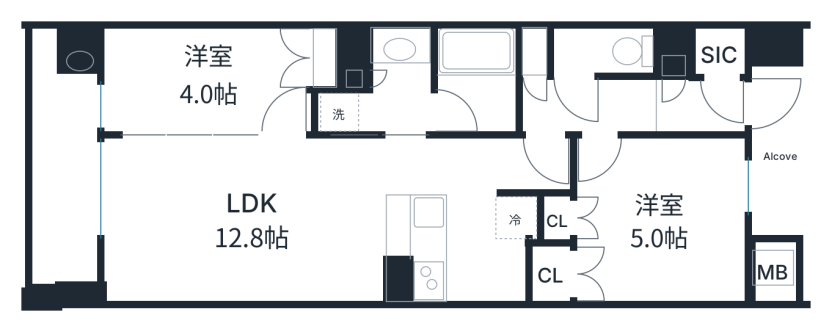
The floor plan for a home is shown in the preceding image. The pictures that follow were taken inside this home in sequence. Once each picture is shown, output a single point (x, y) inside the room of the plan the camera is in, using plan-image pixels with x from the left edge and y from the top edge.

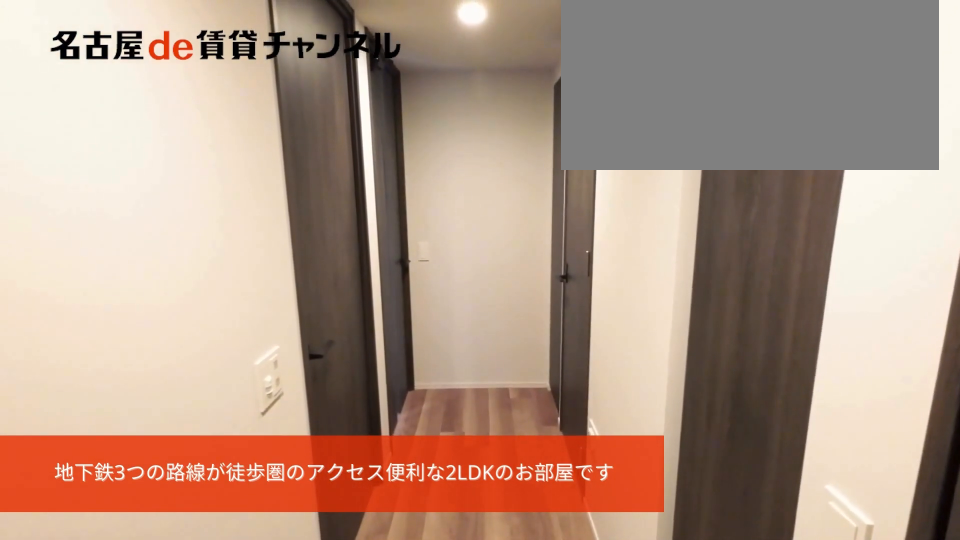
(722, 106)
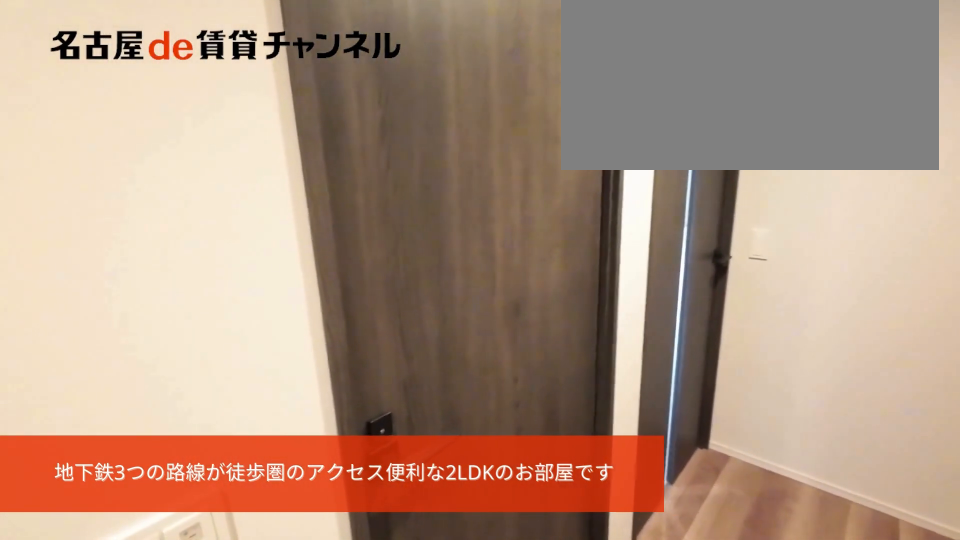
(722, 106)
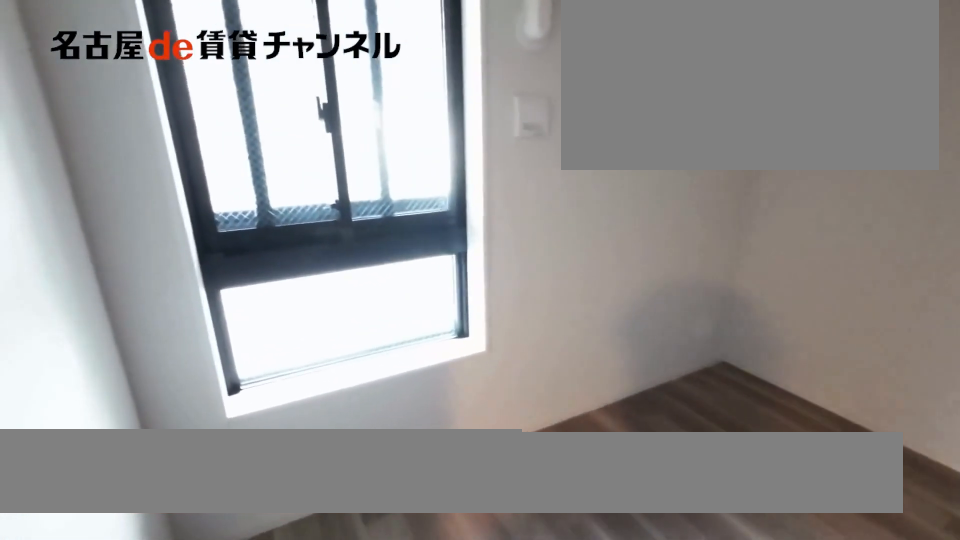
(659, 217)
